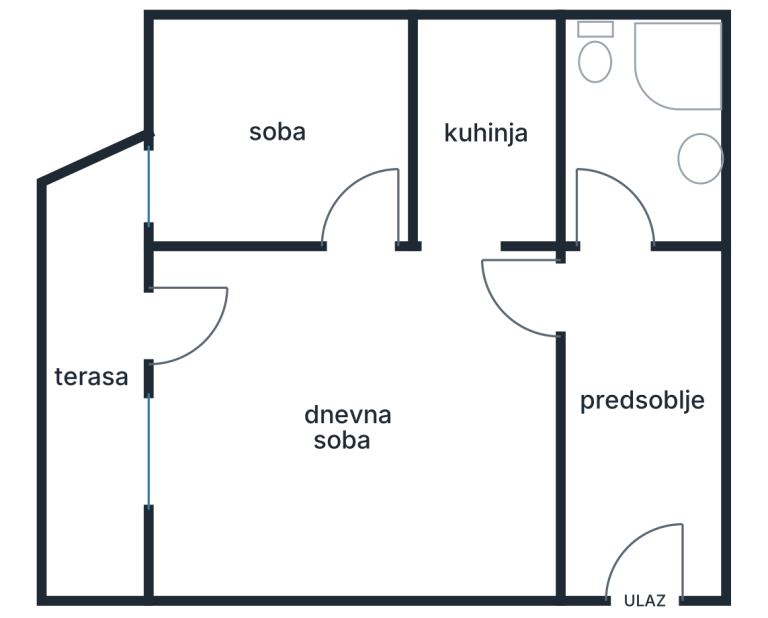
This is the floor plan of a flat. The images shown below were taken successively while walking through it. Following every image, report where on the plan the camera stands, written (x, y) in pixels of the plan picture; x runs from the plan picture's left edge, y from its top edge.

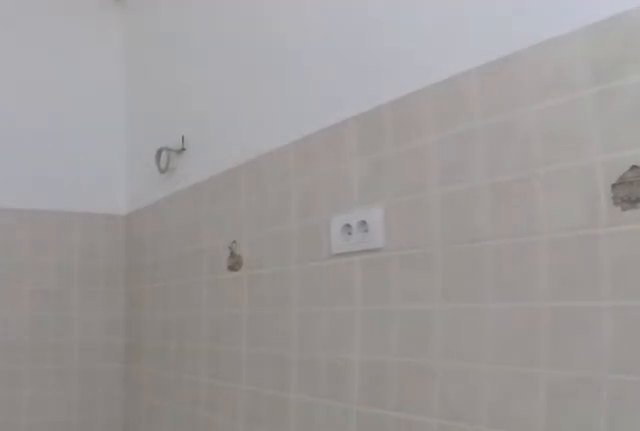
(475, 201)
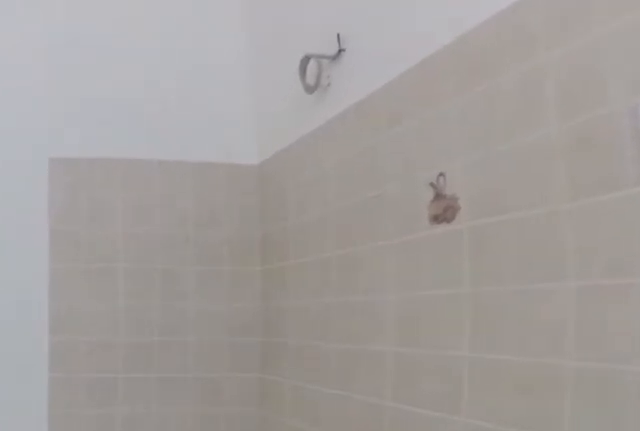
(475, 165)
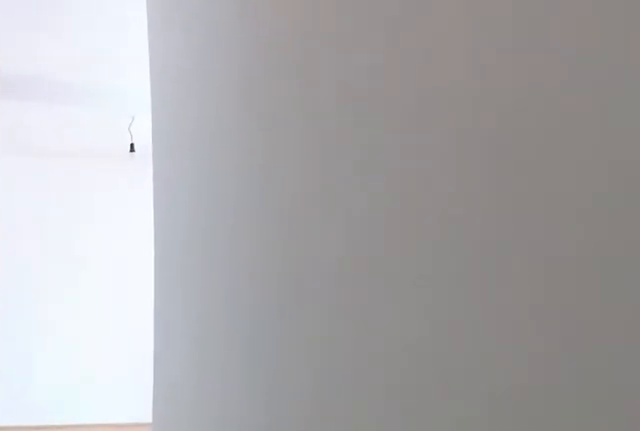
(474, 53)
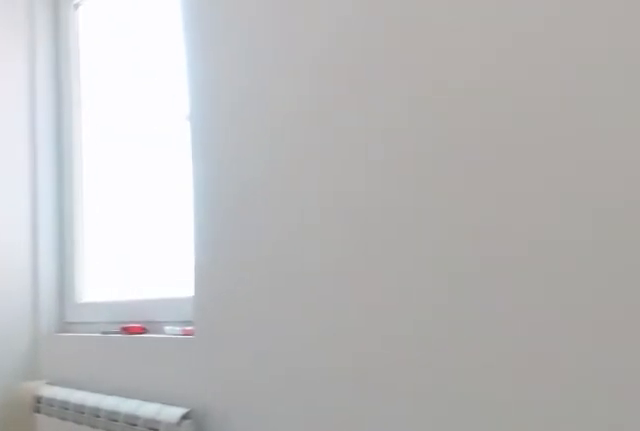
(307, 81)
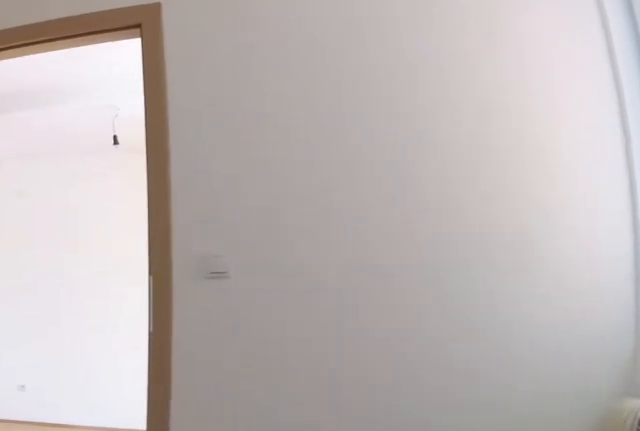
(295, 102)
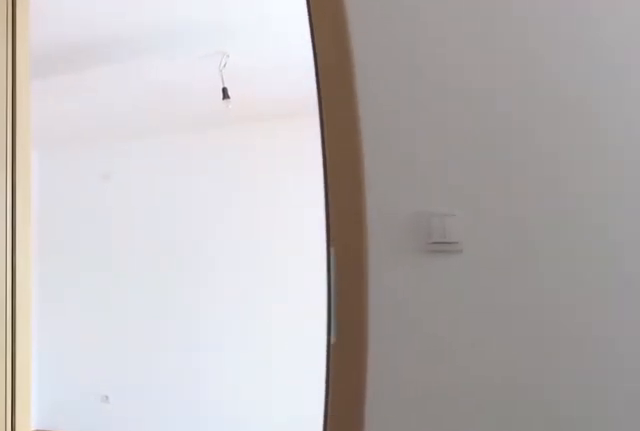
(327, 136)
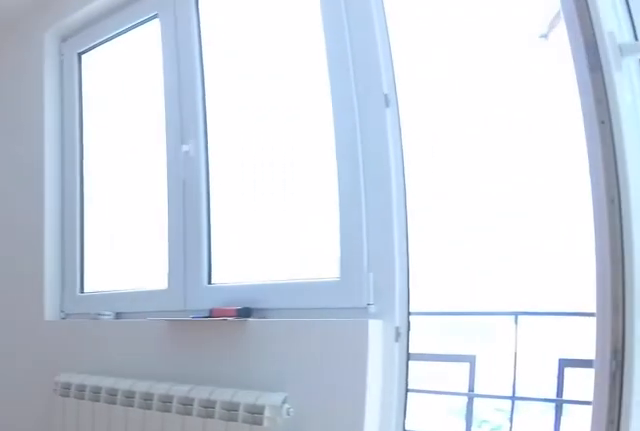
(329, 278)
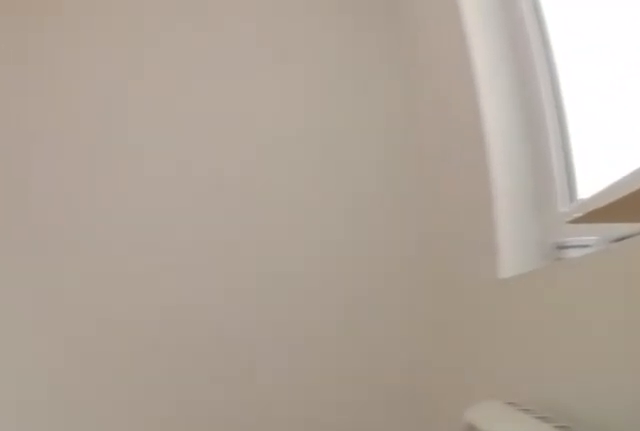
(167, 298)
